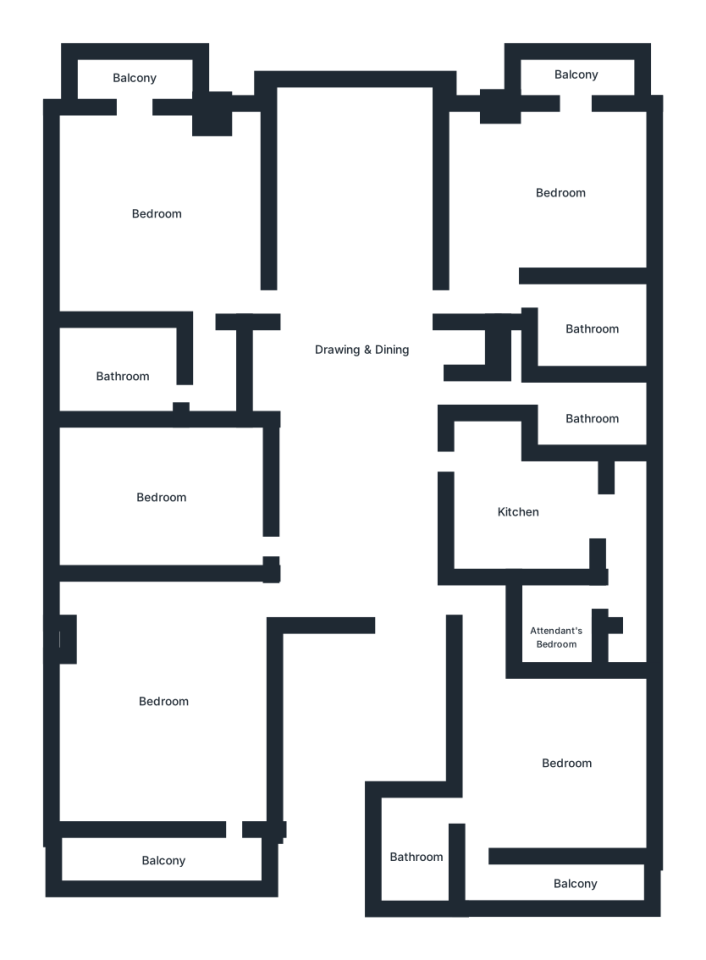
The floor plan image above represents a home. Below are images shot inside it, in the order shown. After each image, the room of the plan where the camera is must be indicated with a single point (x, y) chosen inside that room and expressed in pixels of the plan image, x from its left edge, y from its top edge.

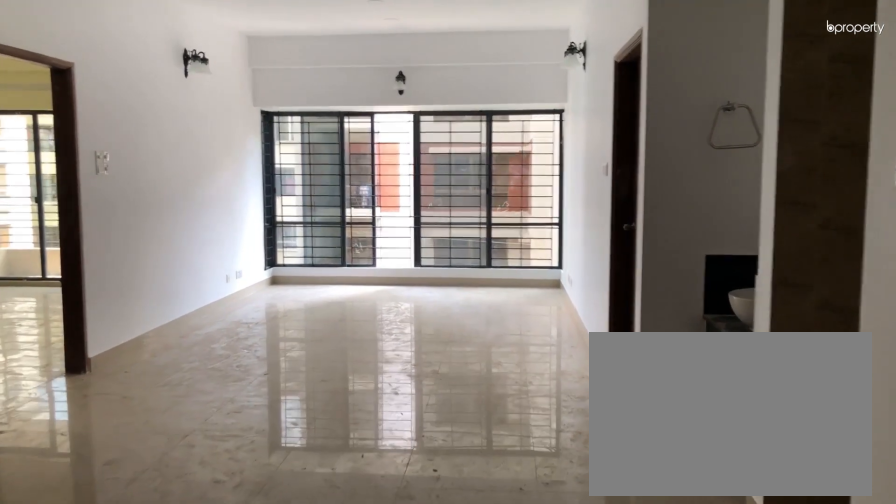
(354, 394)
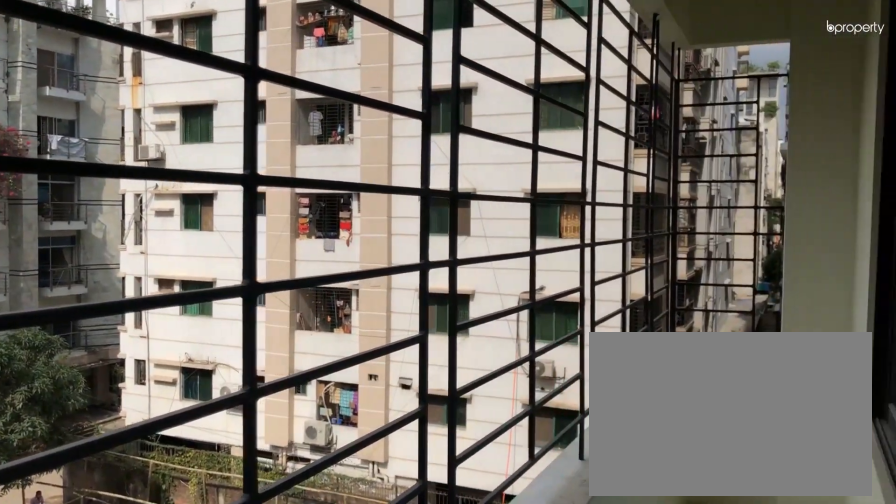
(159, 854)
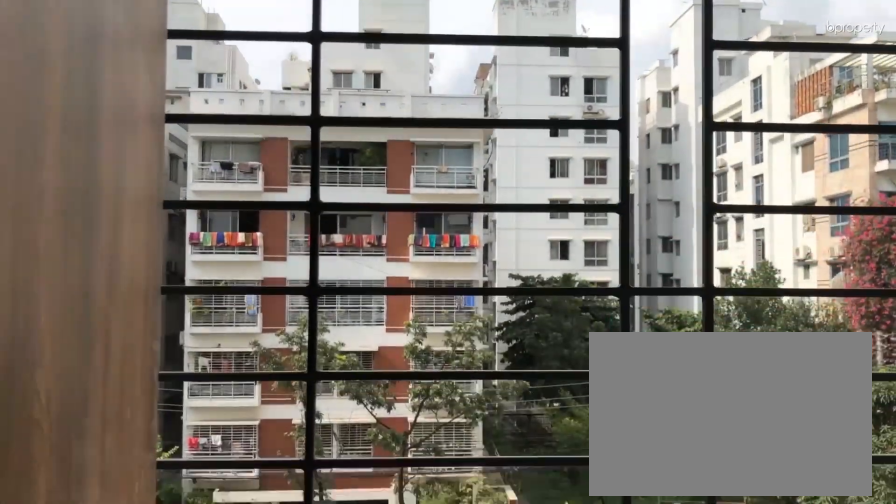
(159, 854)
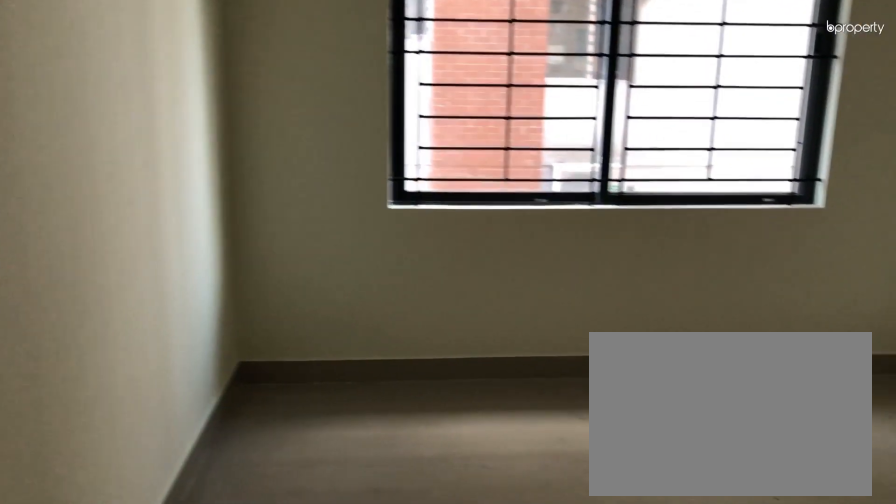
(158, 498)
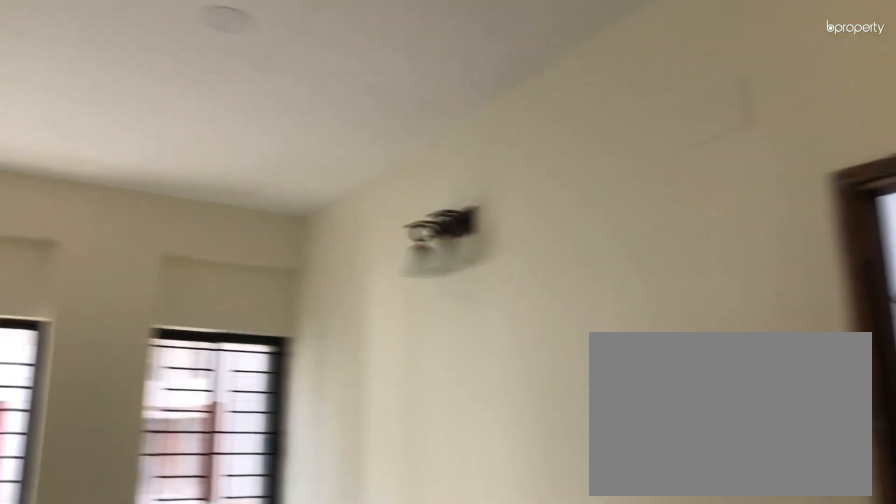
(153, 207)
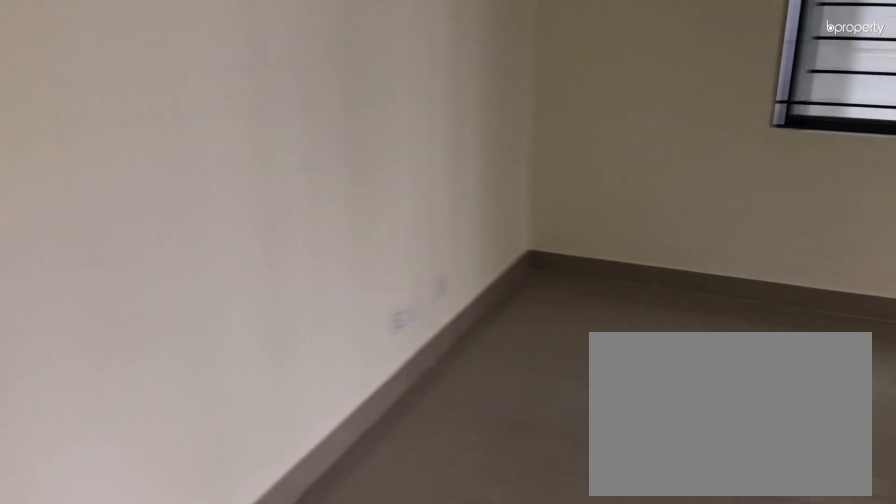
(560, 764)
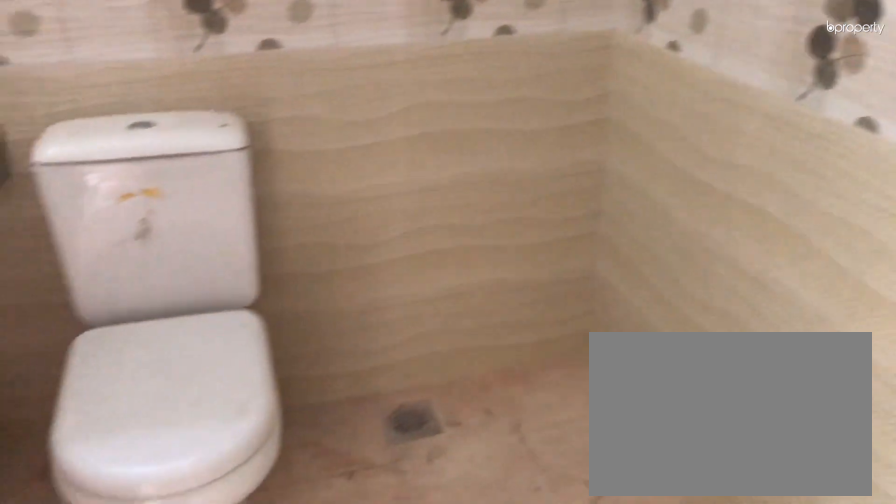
(414, 856)
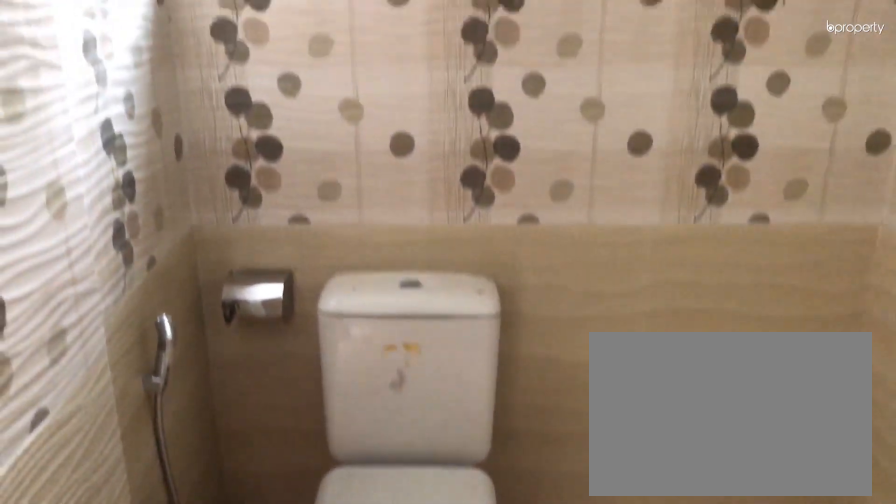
(414, 856)
